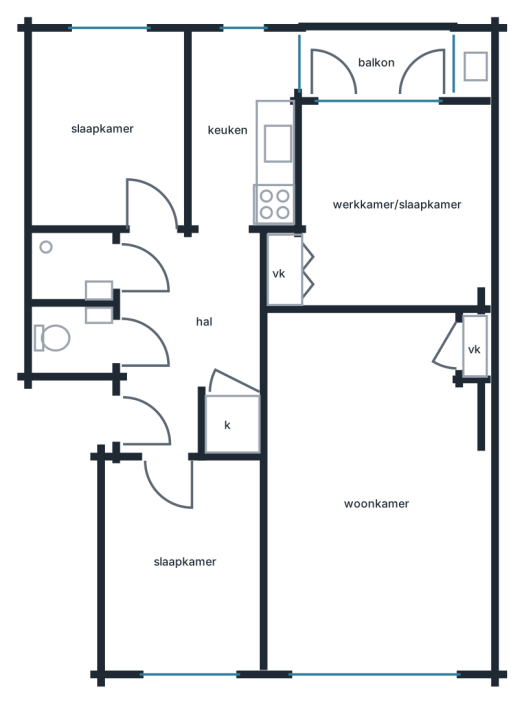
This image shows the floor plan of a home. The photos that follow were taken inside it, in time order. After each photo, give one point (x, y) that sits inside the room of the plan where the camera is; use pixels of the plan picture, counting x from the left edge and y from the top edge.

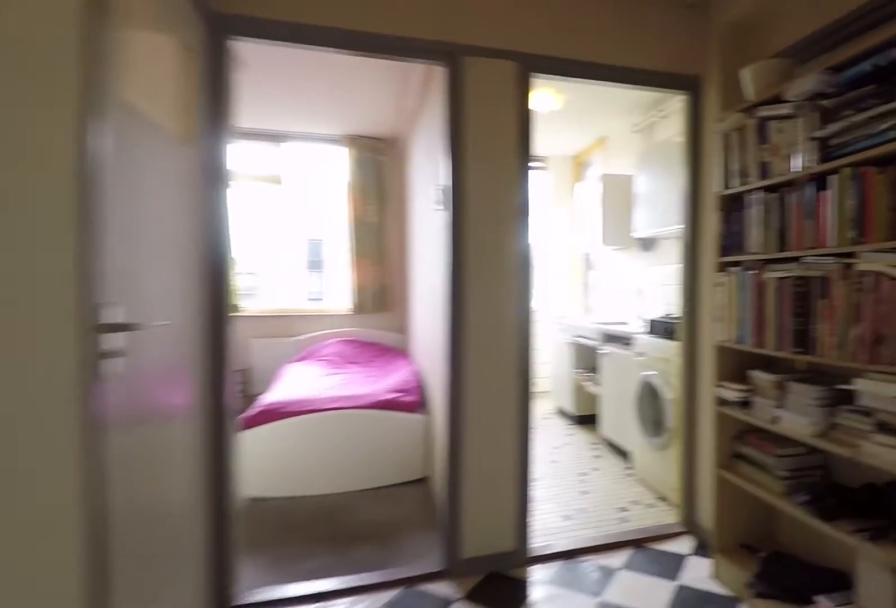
(183, 330)
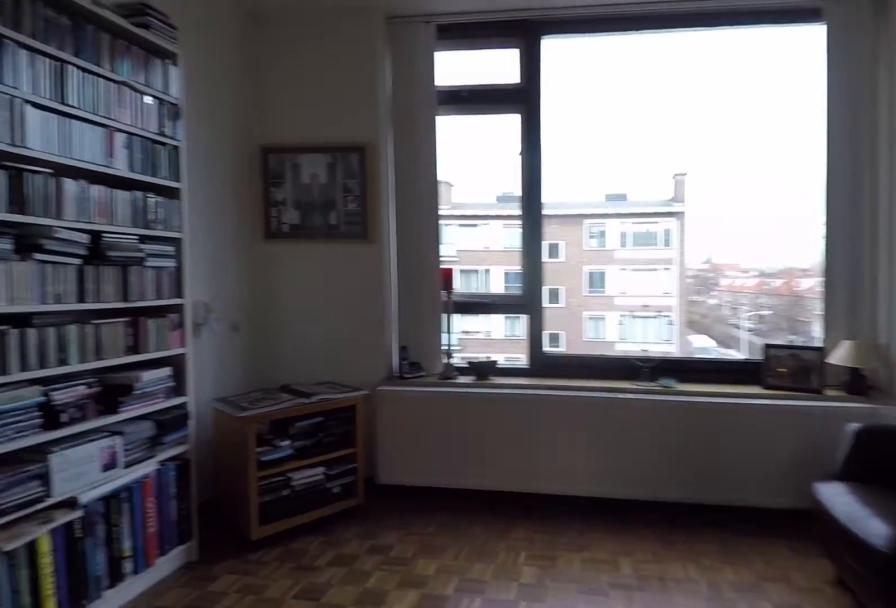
(373, 496)
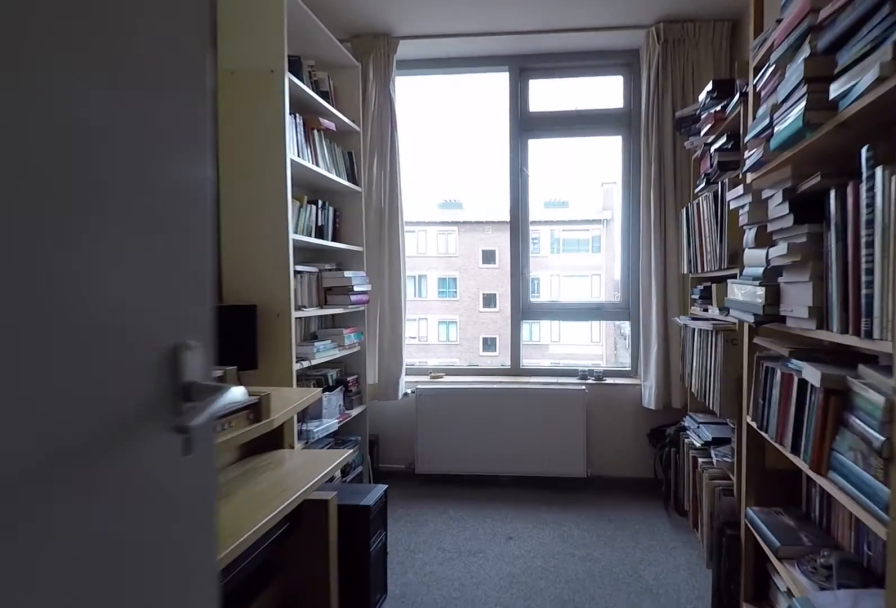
(183, 565)
